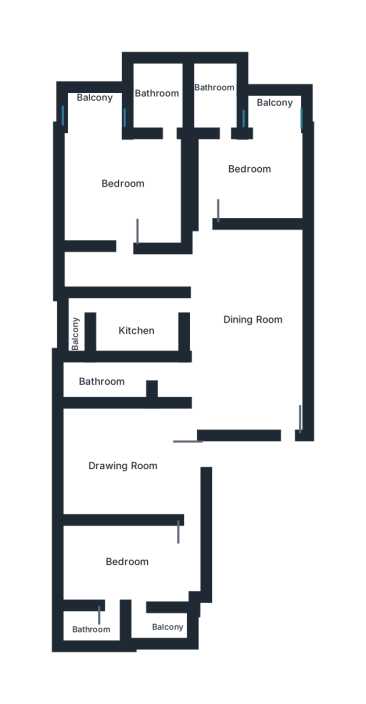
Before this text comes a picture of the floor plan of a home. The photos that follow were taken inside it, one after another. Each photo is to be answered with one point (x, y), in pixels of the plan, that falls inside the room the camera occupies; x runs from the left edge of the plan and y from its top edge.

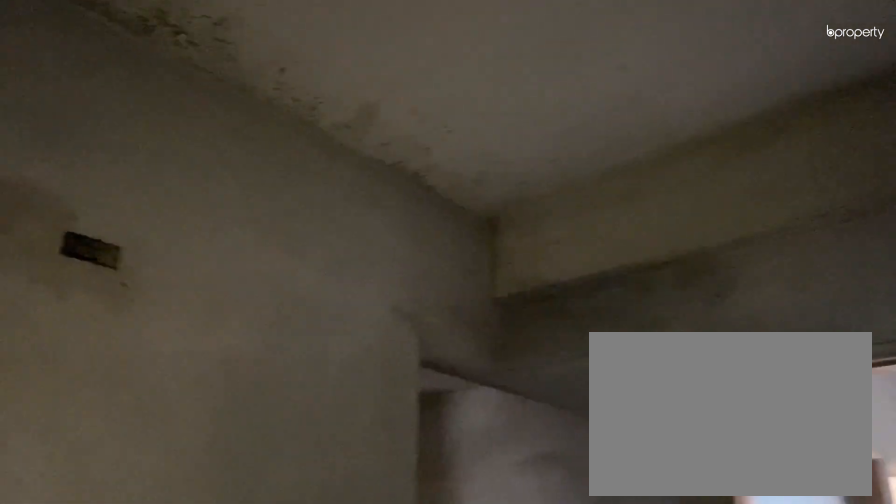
(118, 461)
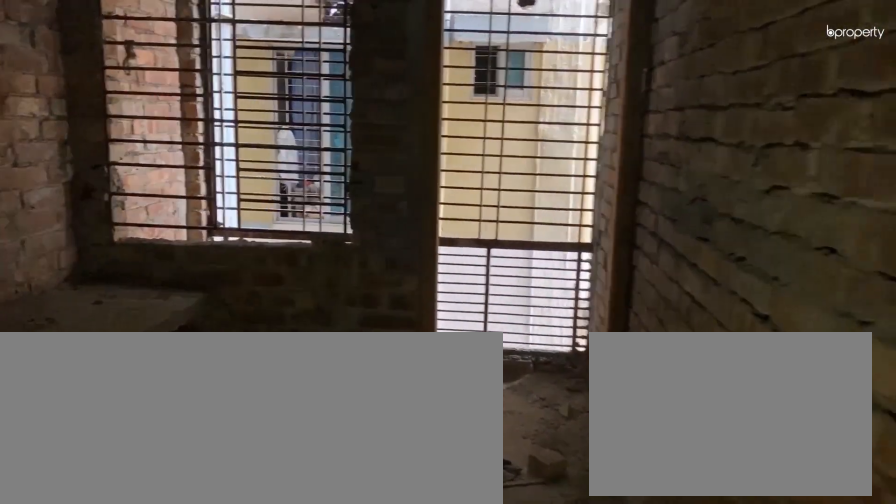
(141, 328)
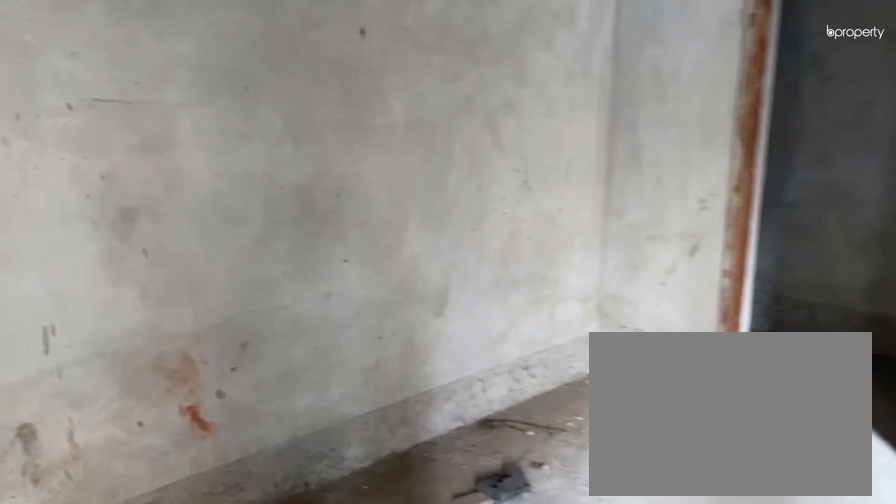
(118, 189)
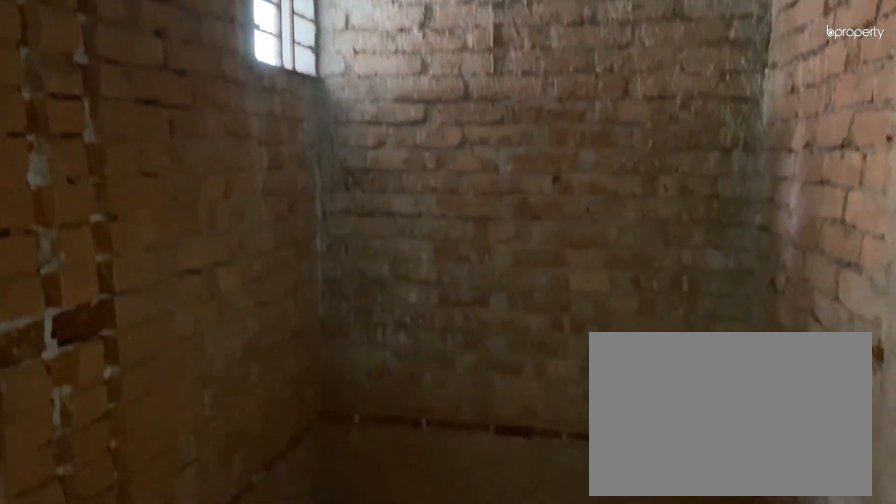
(154, 92)
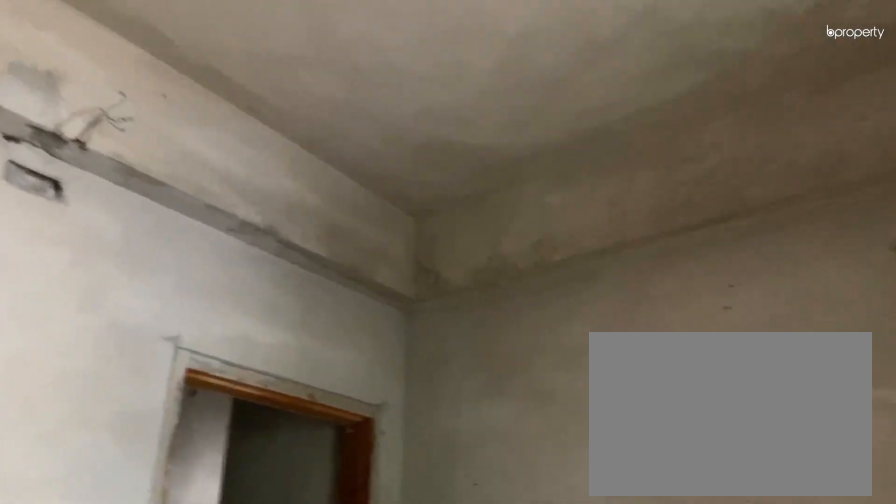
(256, 171)
